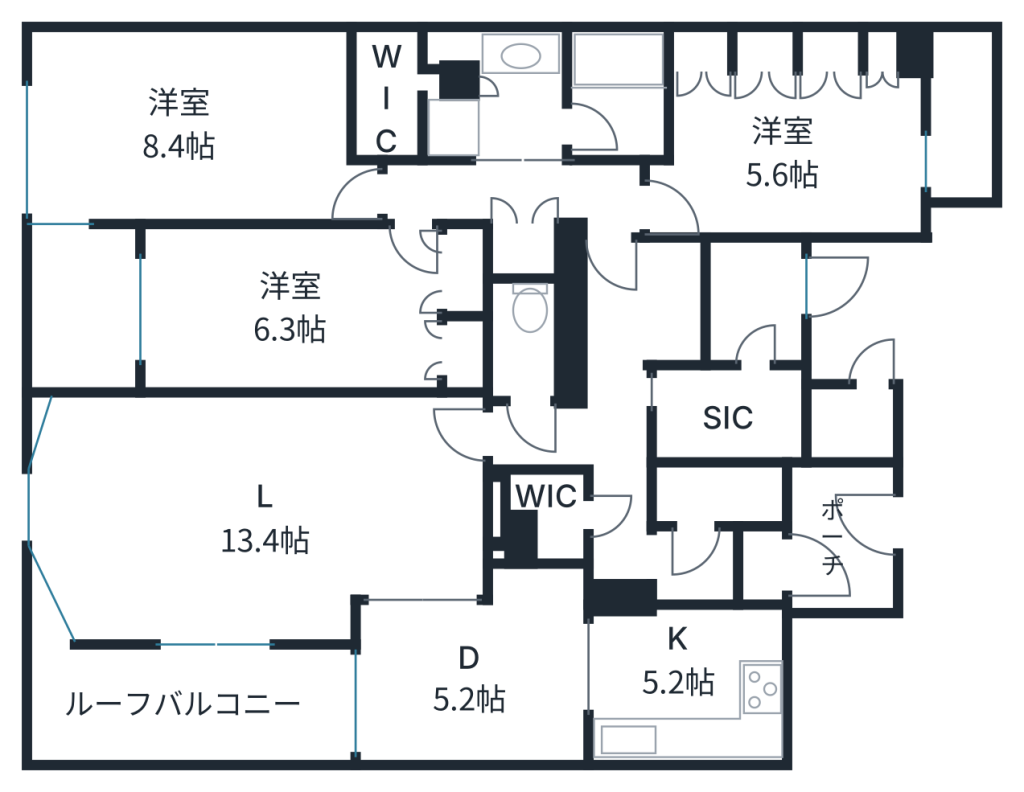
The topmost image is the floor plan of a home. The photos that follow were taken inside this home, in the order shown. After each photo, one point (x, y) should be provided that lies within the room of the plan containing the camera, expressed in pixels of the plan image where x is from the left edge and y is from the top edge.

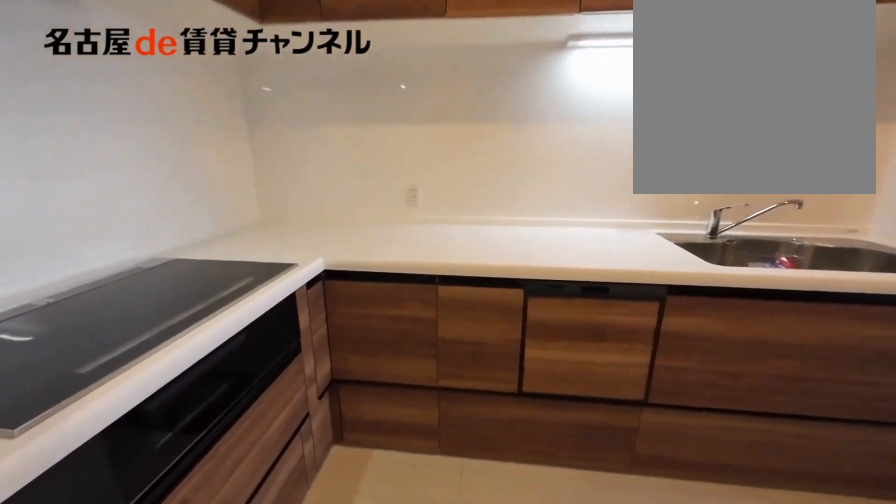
(688, 684)
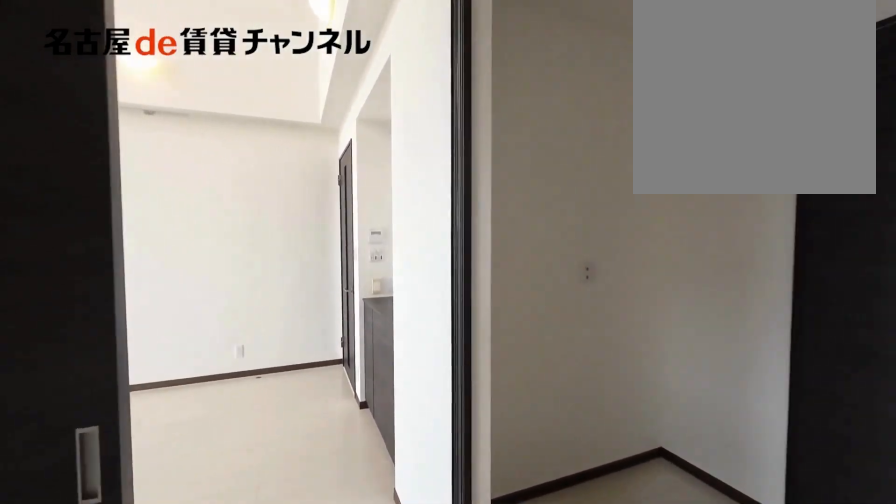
(476, 673)
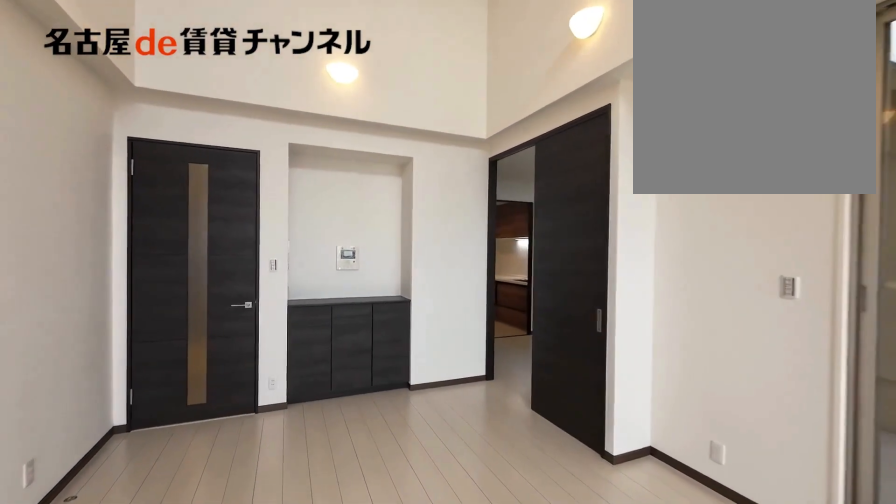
(256, 511)
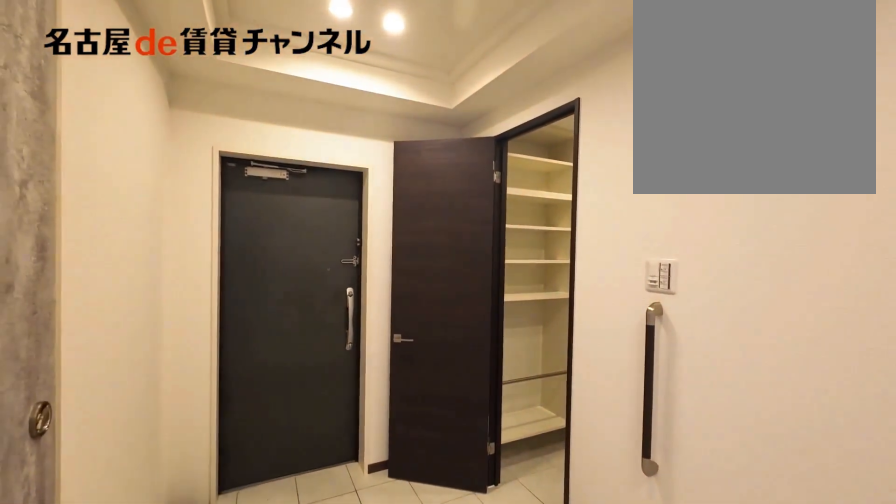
(692, 301)
